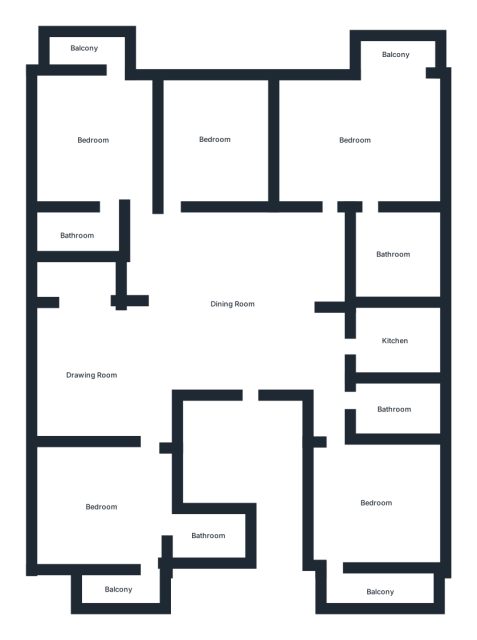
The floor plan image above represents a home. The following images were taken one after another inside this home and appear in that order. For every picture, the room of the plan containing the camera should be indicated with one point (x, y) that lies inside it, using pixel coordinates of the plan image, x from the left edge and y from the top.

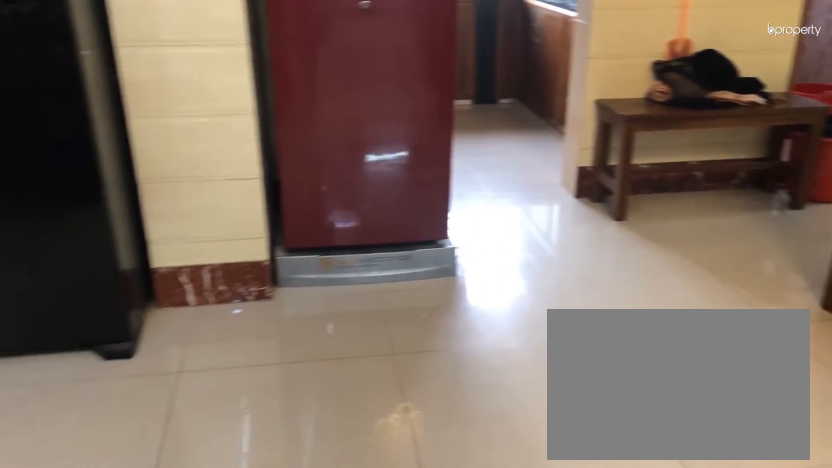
(236, 303)
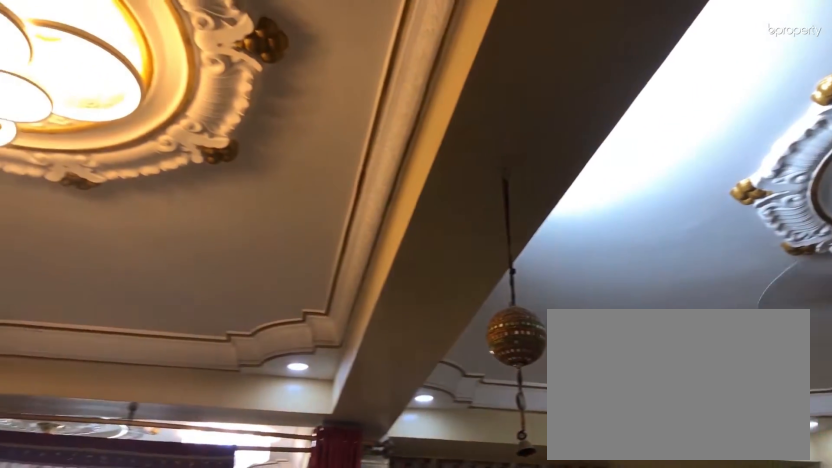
(236, 304)
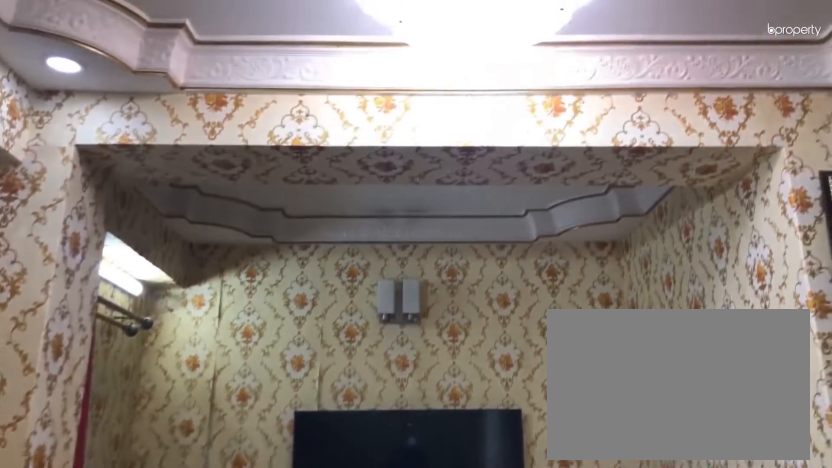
(93, 375)
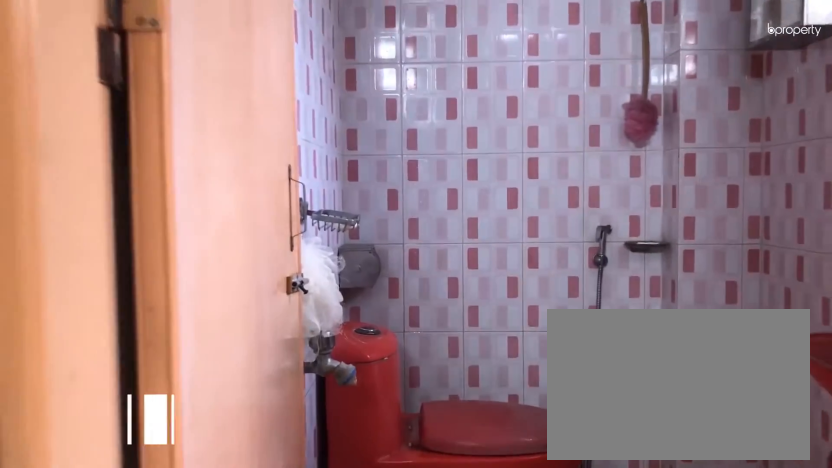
(183, 534)
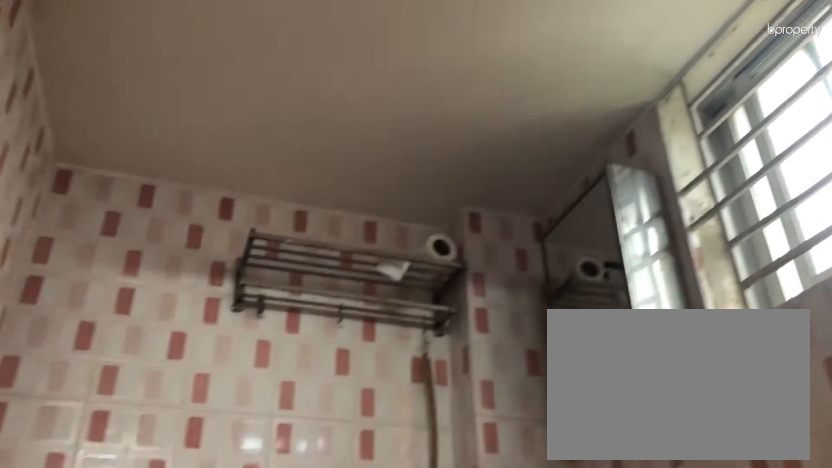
(213, 536)
